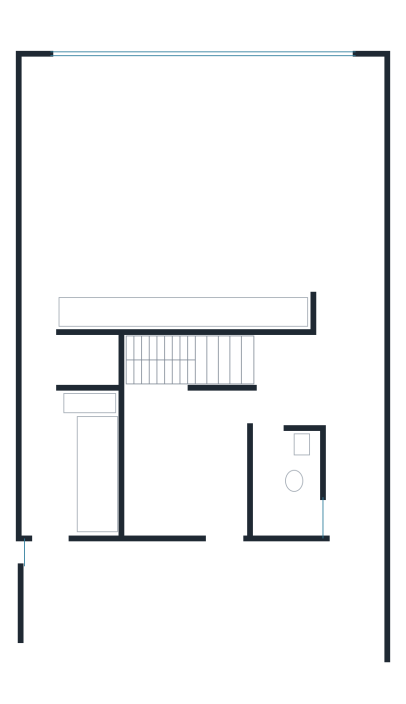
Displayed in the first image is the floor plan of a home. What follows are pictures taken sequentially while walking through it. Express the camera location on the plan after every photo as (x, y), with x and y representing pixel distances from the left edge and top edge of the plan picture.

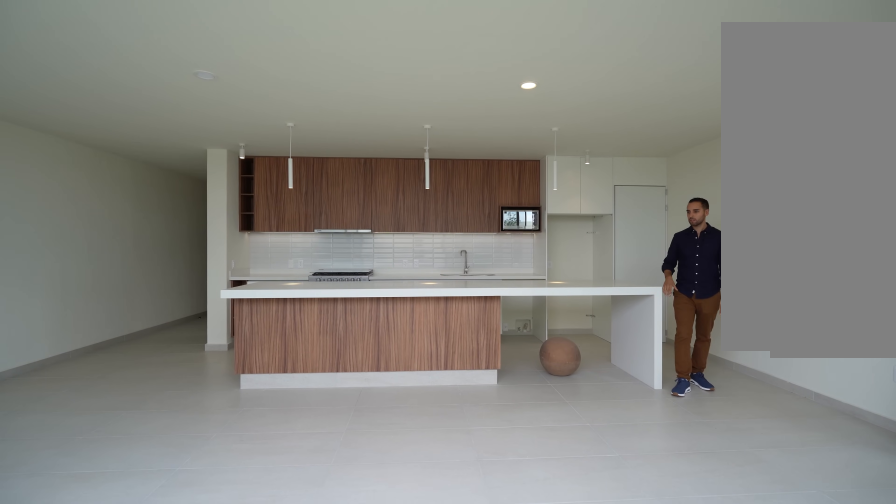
(160, 92)
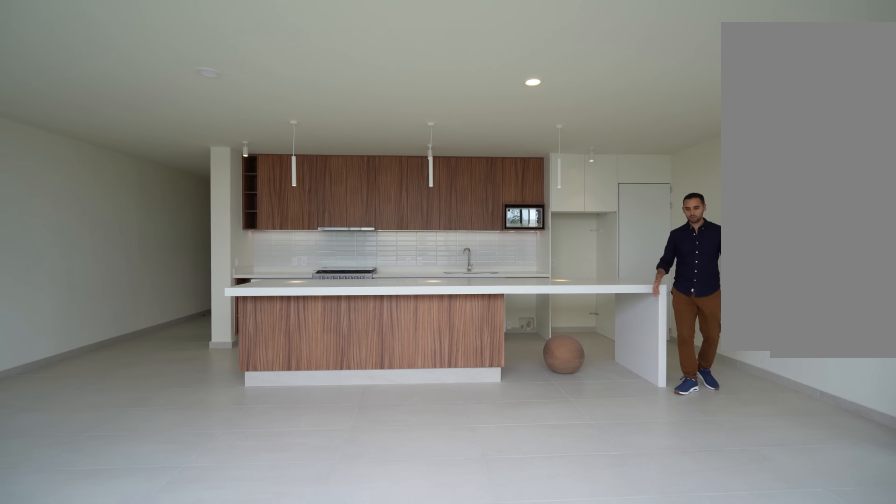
(163, 85)
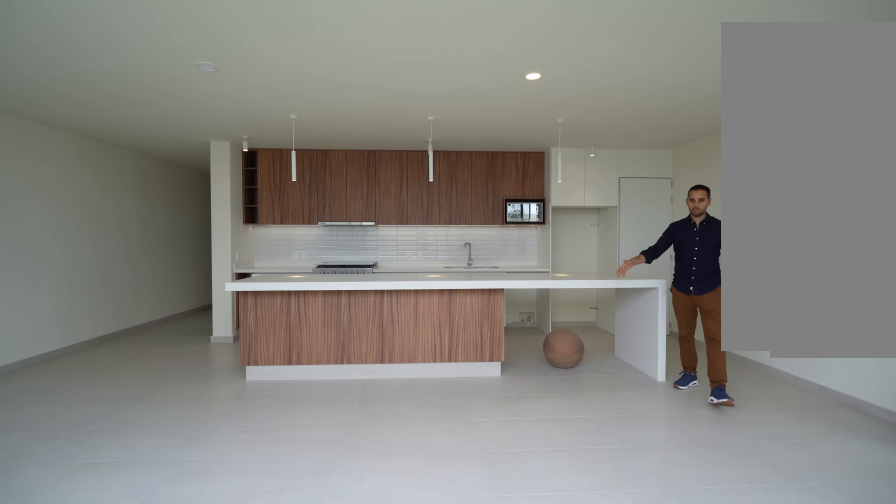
(166, 85)
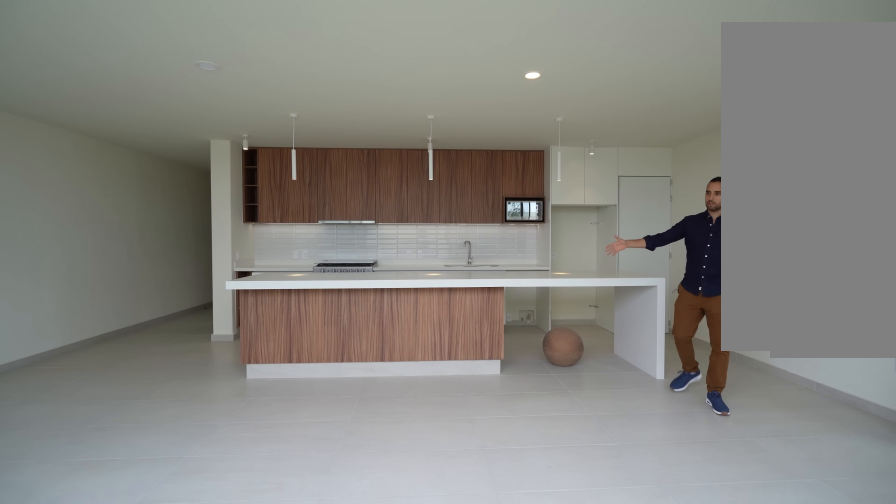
(167, 82)
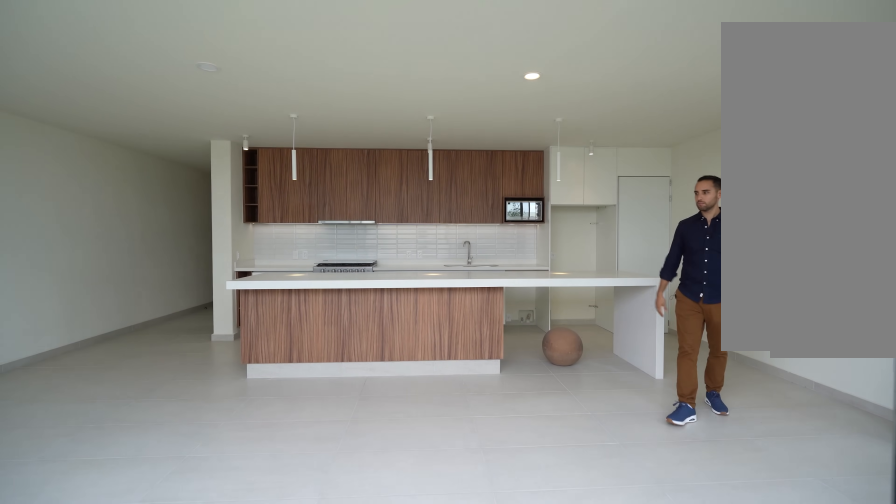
(167, 81)
